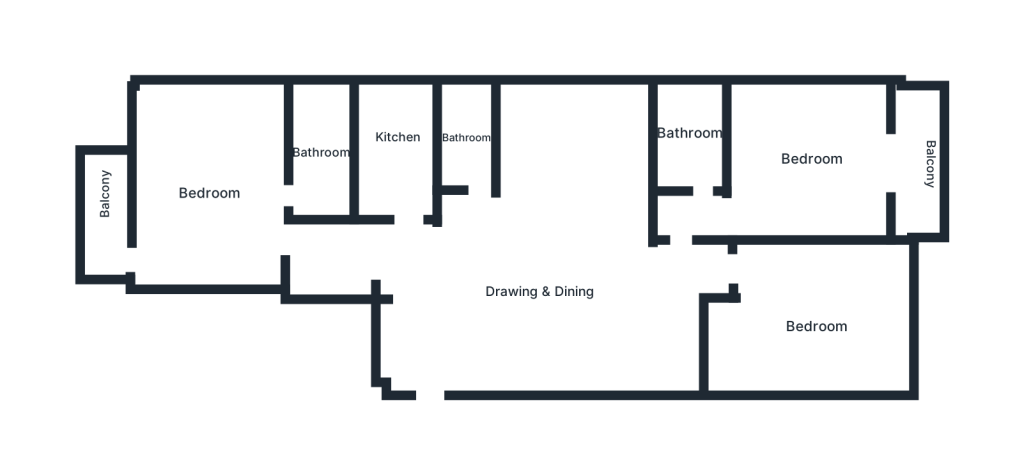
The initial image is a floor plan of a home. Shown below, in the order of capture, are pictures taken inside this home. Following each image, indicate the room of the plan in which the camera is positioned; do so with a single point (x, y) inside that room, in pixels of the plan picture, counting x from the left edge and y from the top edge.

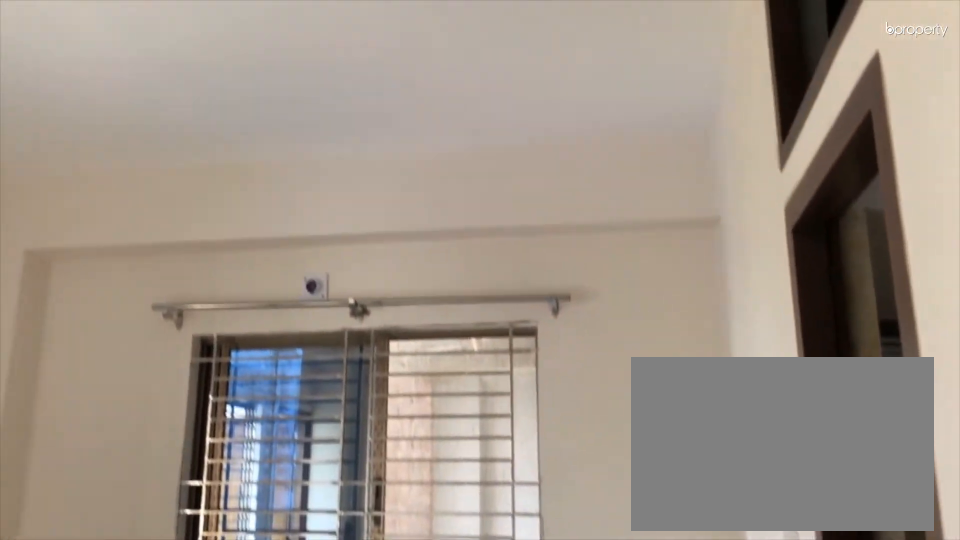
(207, 170)
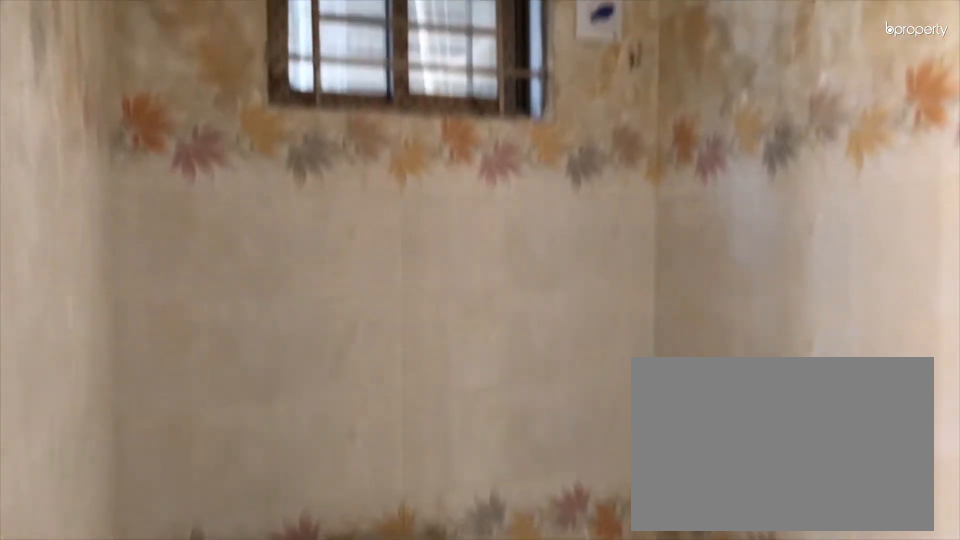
(324, 146)
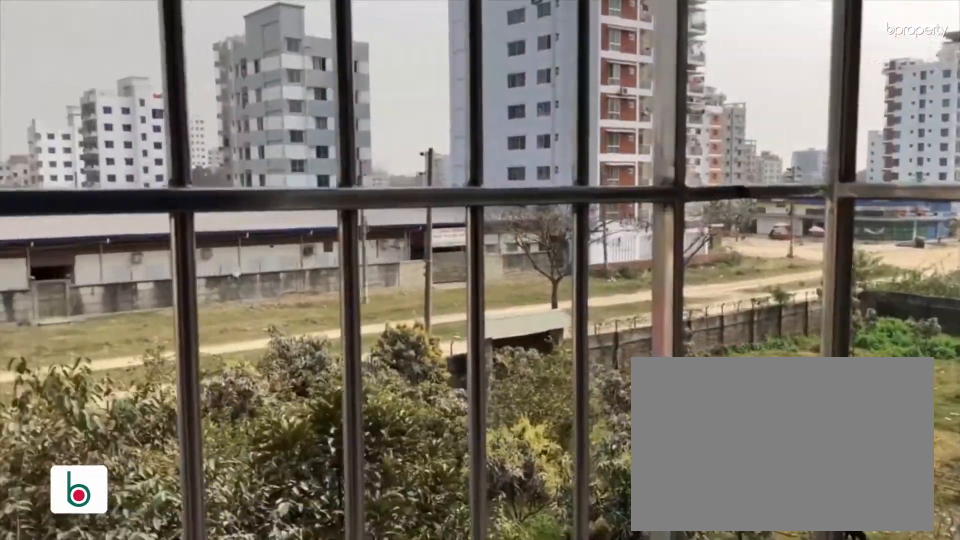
(102, 224)
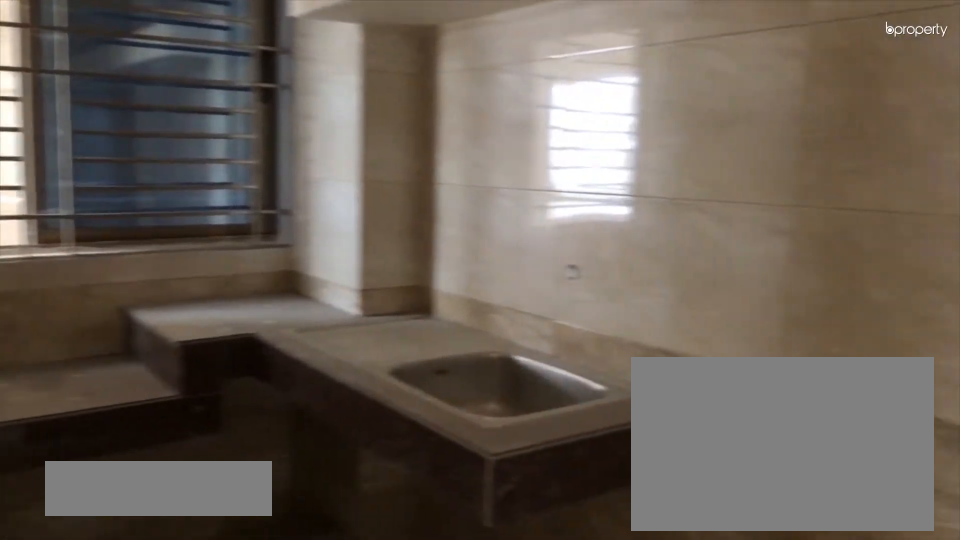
(402, 138)
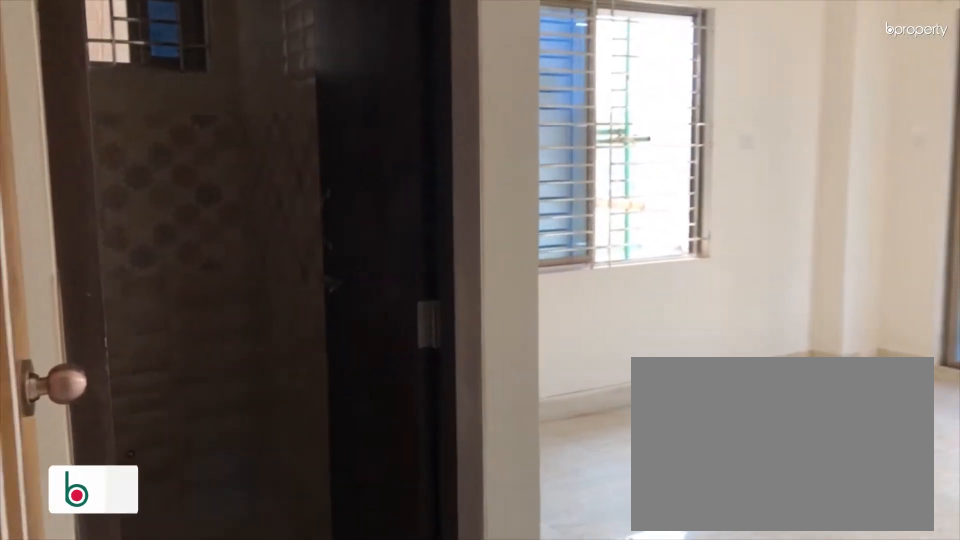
(703, 211)
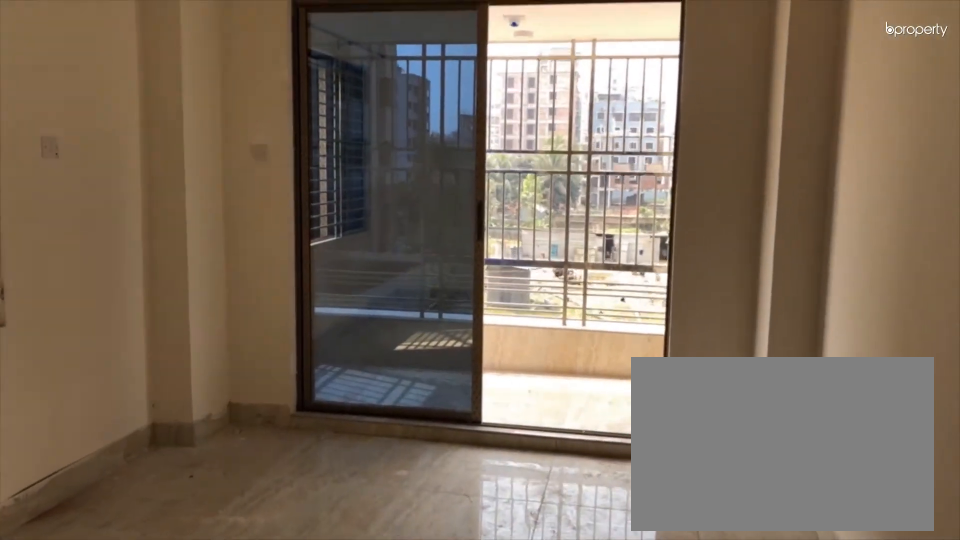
(815, 166)
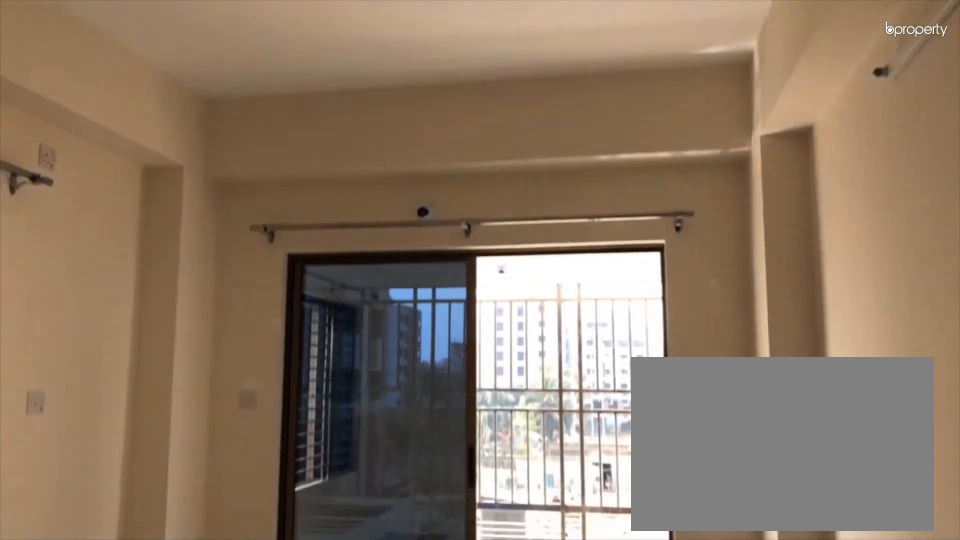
(815, 166)
